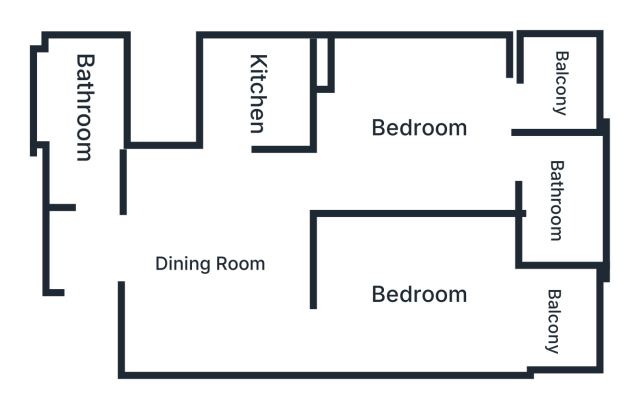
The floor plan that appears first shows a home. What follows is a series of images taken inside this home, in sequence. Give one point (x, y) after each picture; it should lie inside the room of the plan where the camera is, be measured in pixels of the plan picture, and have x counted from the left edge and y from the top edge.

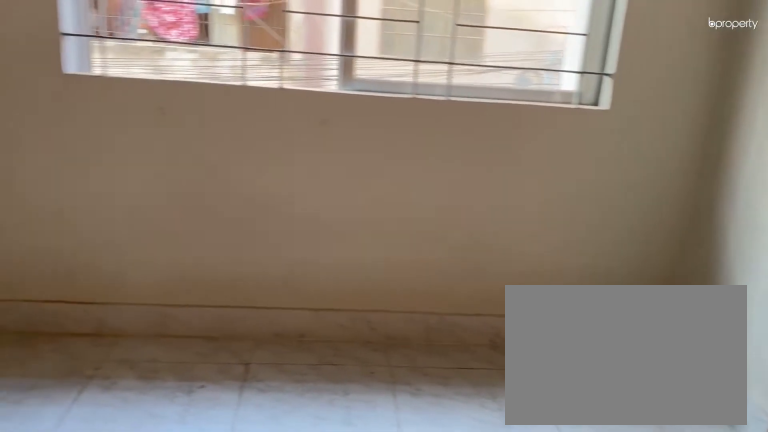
(417, 127)
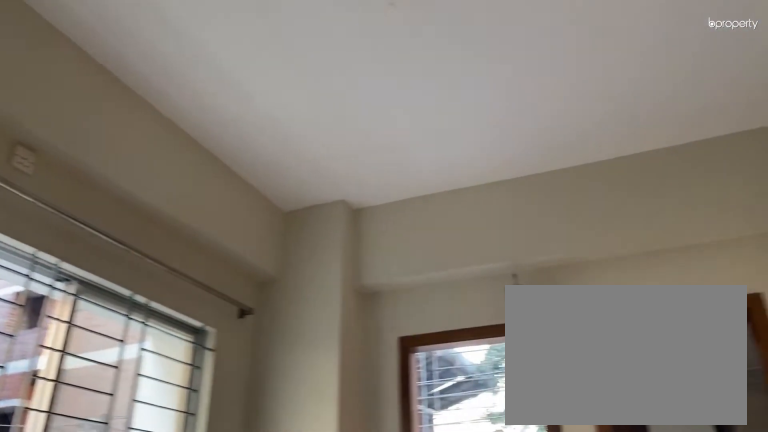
(417, 127)
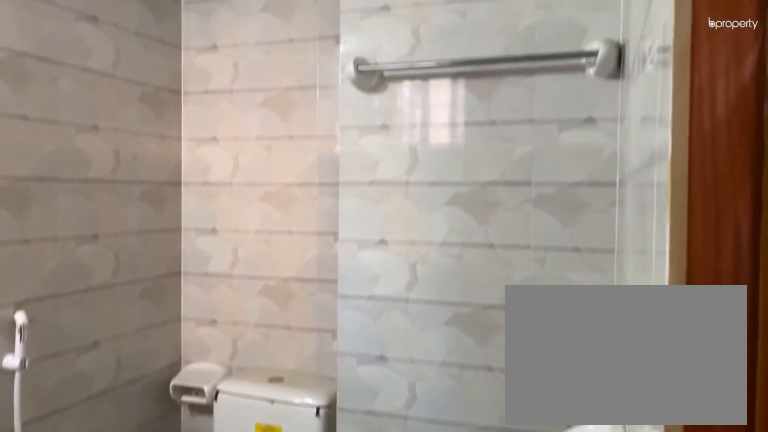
(560, 212)
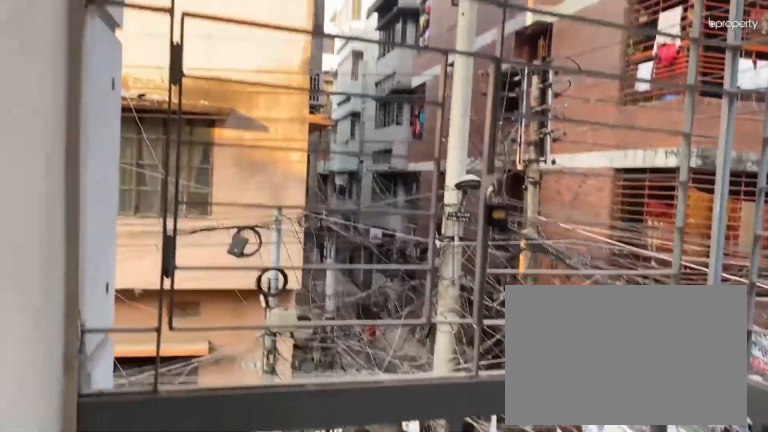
(560, 98)
